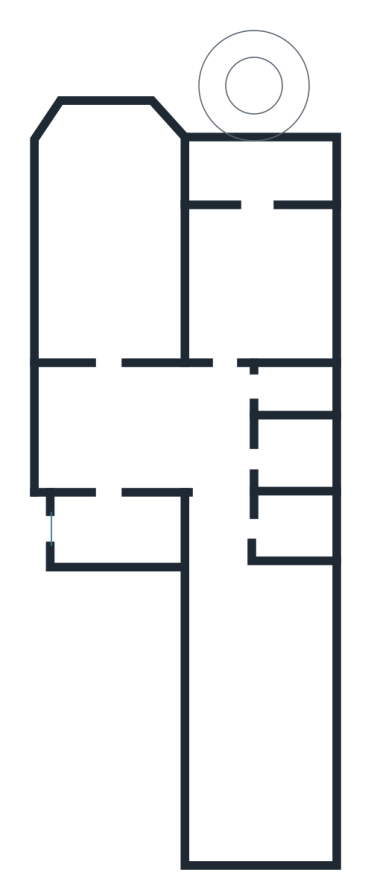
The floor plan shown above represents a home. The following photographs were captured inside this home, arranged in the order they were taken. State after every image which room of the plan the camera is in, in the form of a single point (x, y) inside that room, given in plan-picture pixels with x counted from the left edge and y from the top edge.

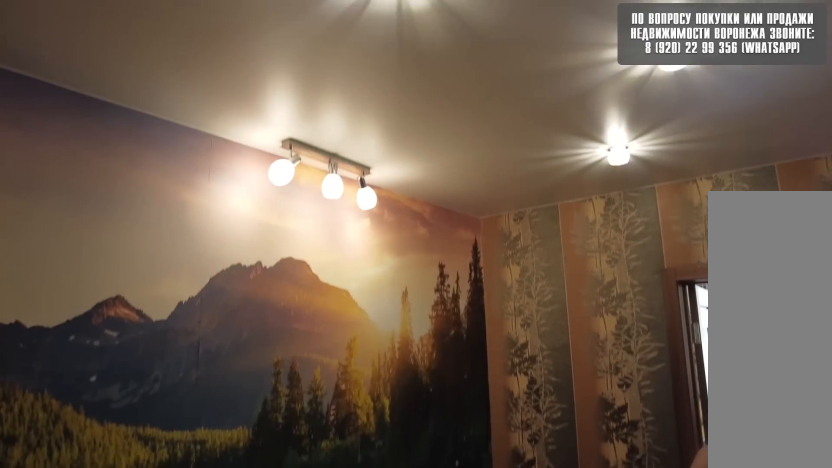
(118, 442)
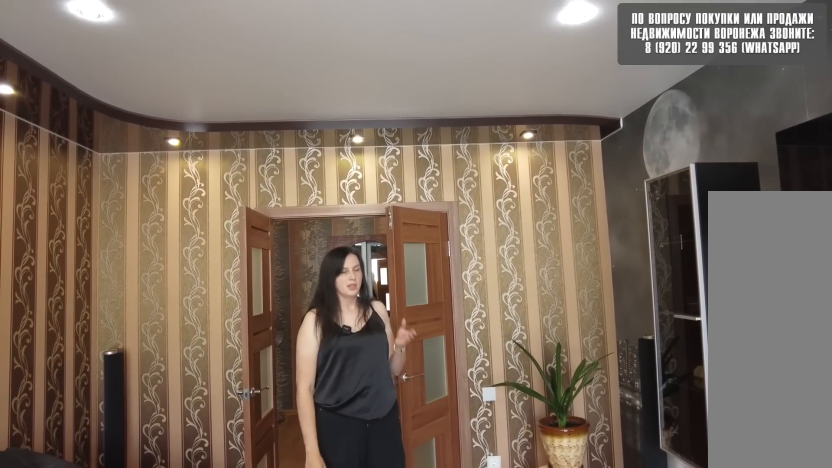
(107, 315)
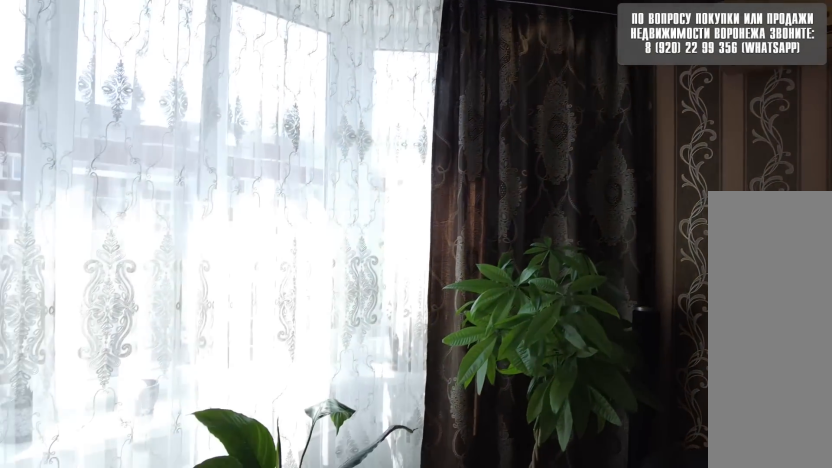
(107, 315)
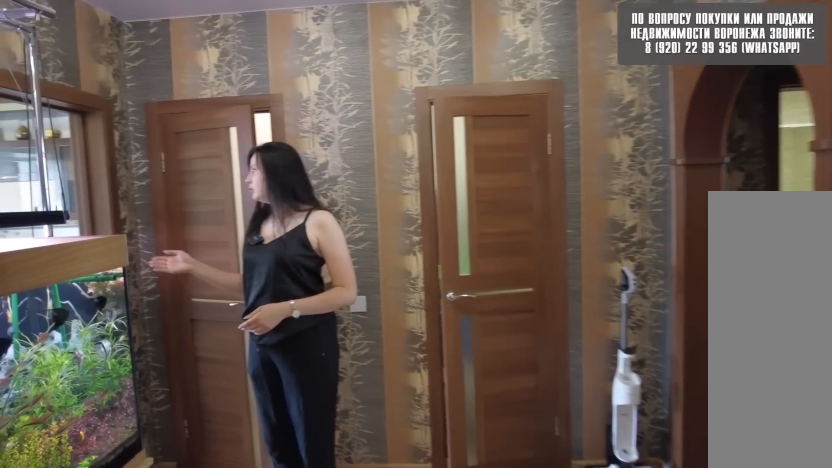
(113, 451)
